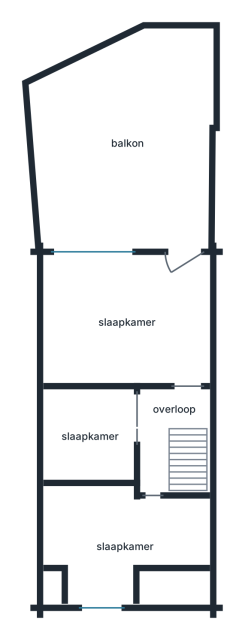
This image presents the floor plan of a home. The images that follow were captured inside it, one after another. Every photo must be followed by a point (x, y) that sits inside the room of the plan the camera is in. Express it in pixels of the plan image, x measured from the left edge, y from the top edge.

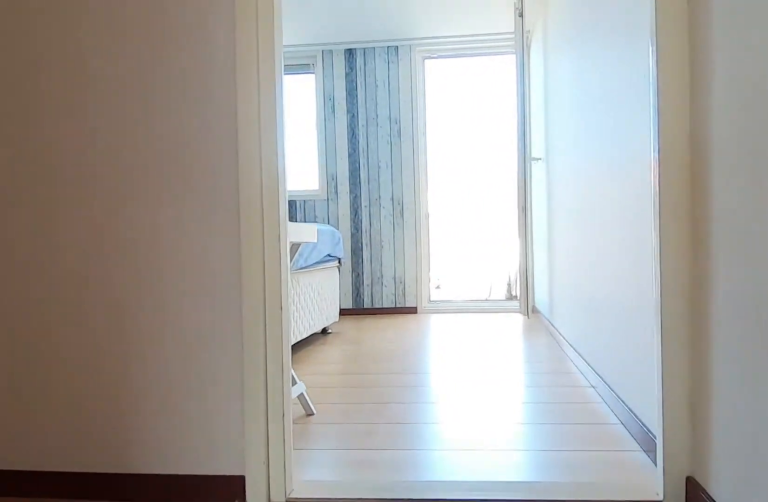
(164, 429)
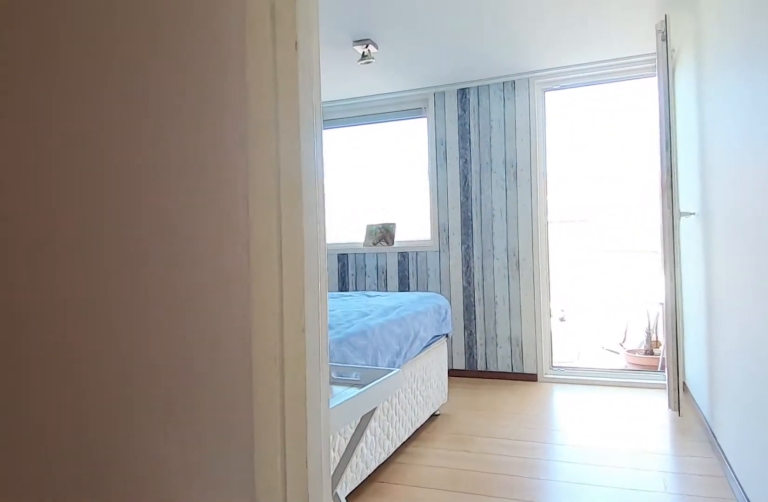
(164, 429)
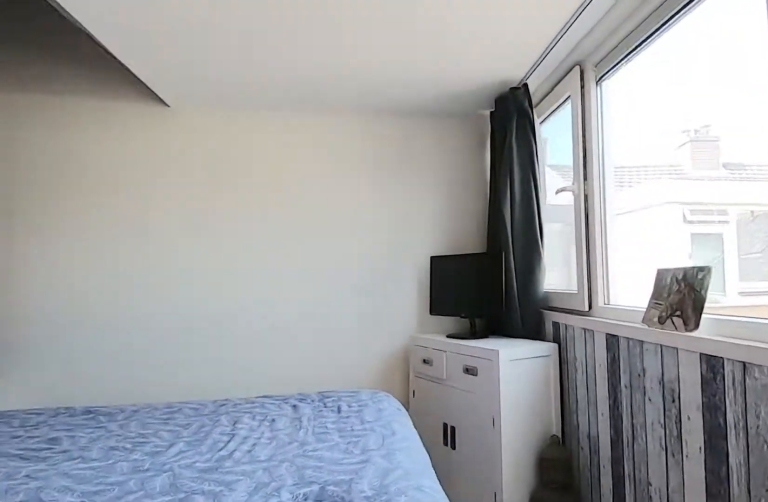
(127, 321)
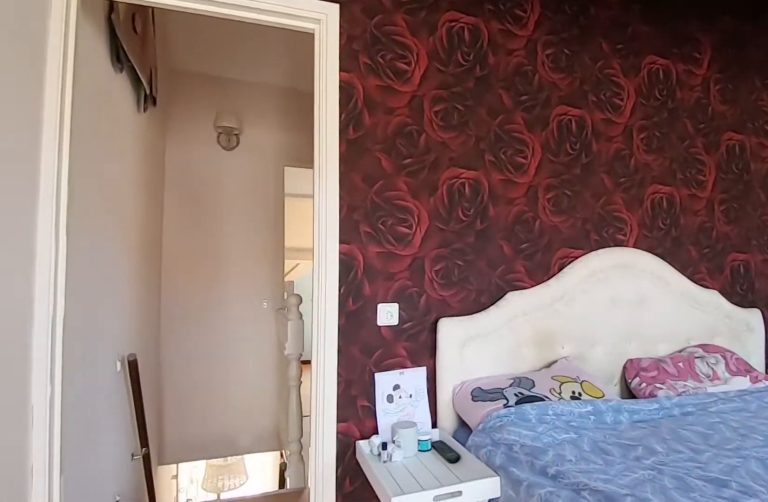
(127, 321)
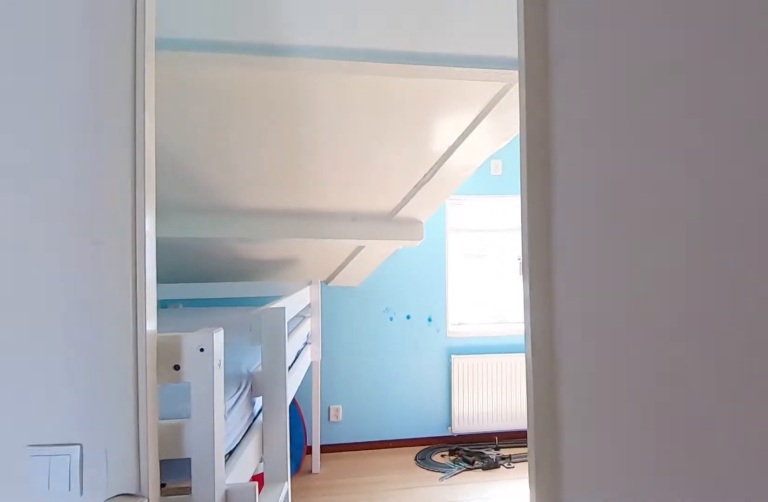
(164, 429)
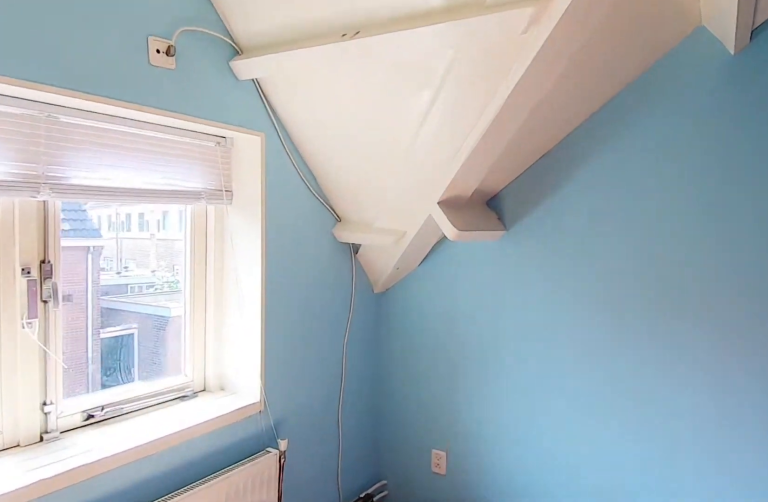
(120, 538)
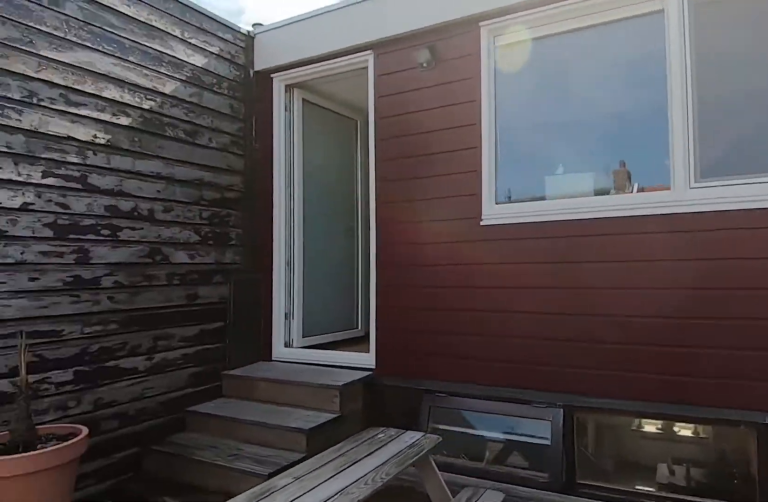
(125, 143)
